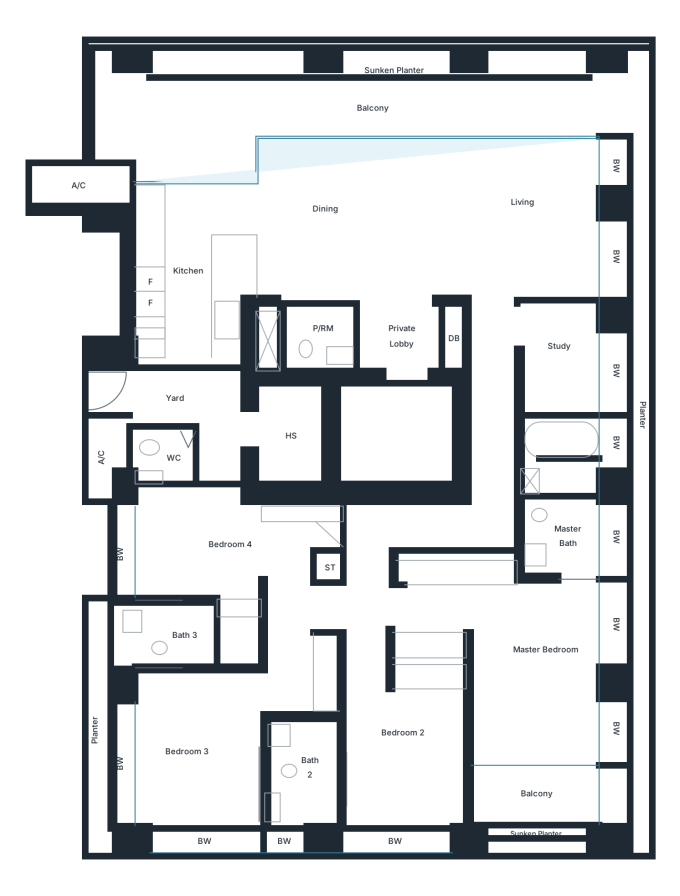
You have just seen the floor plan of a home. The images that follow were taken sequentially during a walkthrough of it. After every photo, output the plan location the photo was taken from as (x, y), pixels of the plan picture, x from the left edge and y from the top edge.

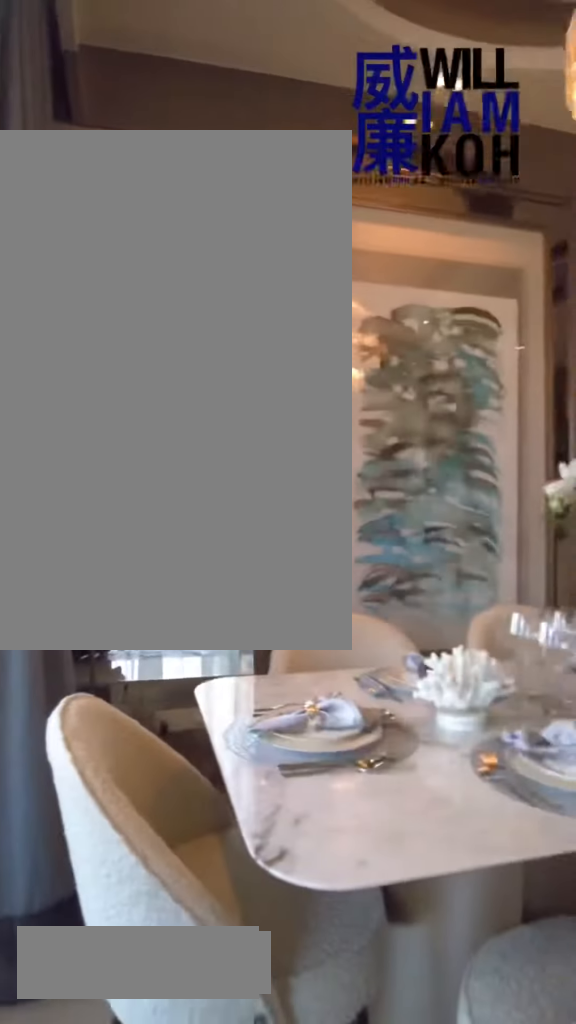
(527, 170)
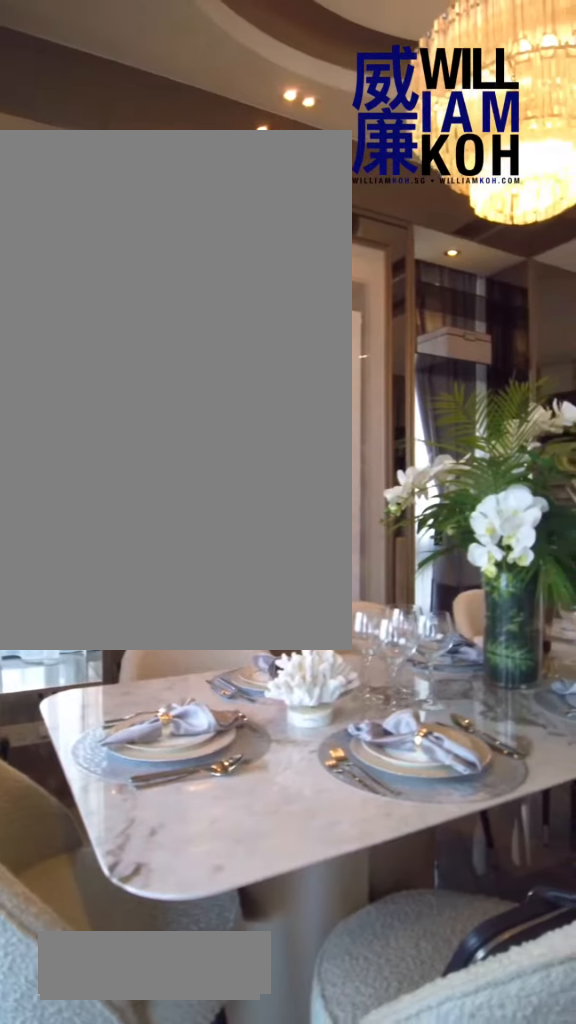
(527, 171)
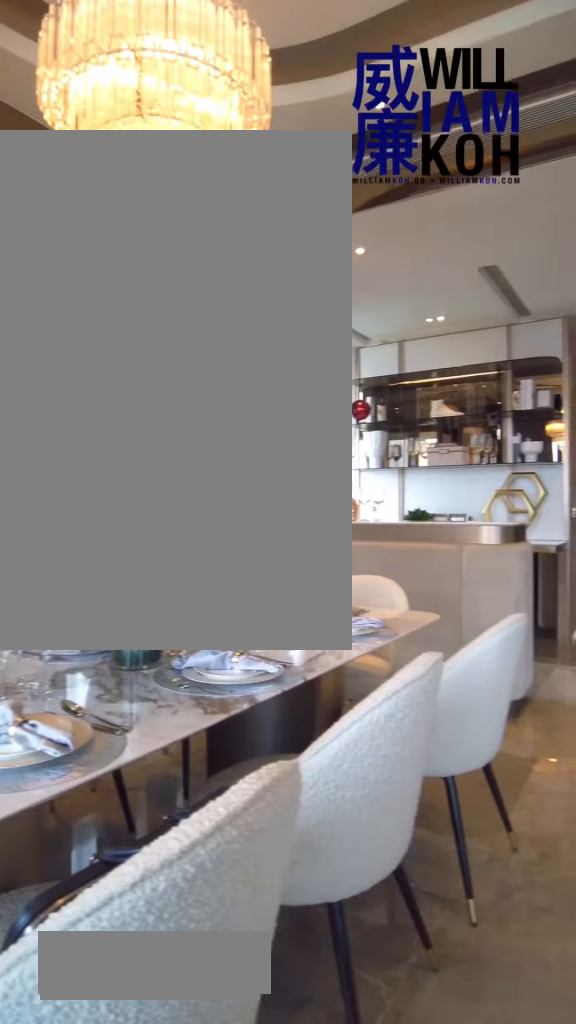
(527, 170)
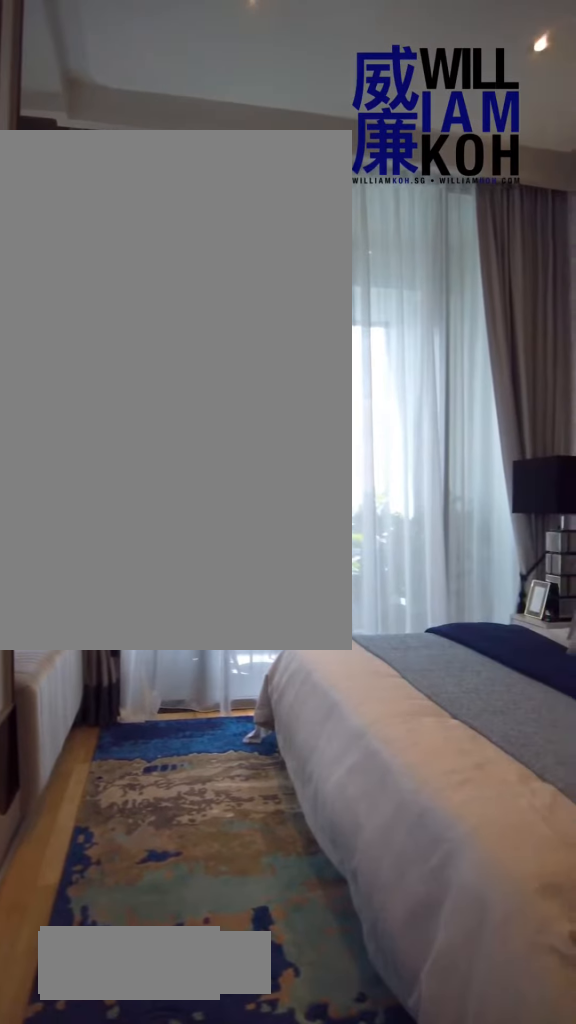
(583, 608)
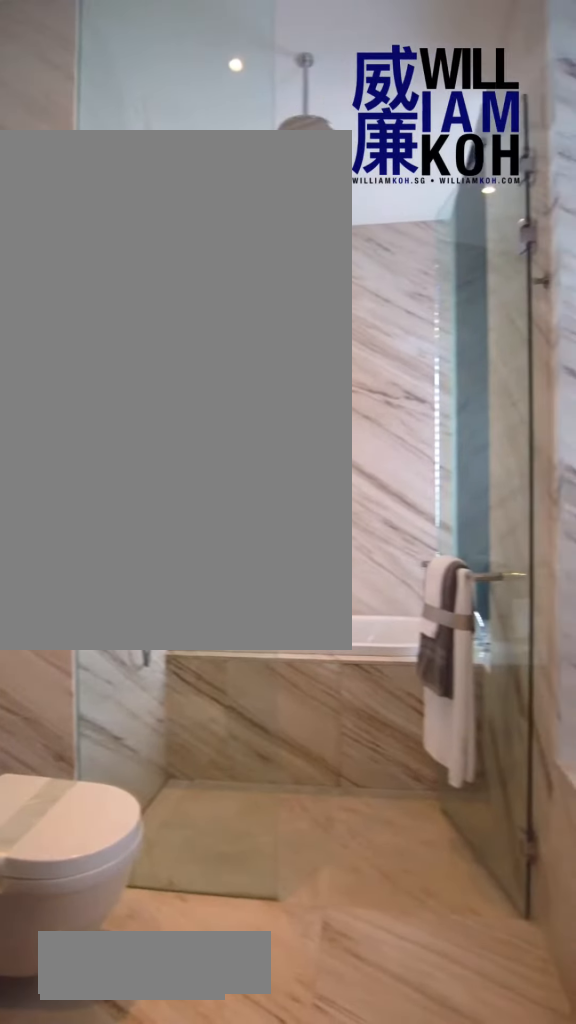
(573, 539)
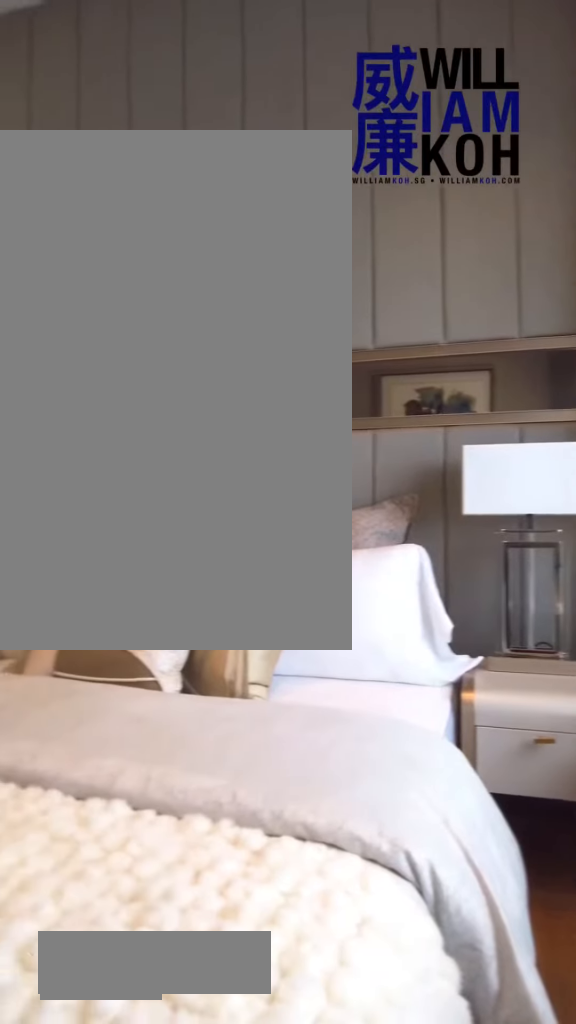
(361, 804)
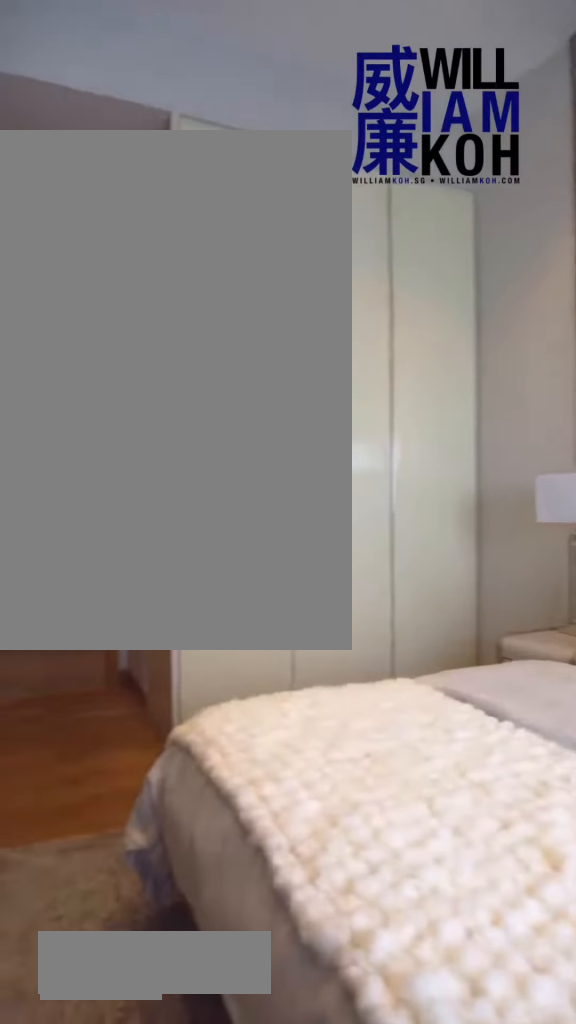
(362, 804)
